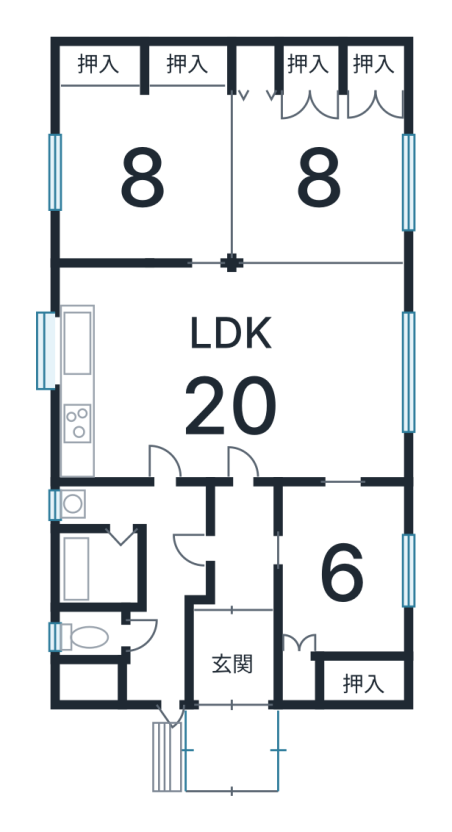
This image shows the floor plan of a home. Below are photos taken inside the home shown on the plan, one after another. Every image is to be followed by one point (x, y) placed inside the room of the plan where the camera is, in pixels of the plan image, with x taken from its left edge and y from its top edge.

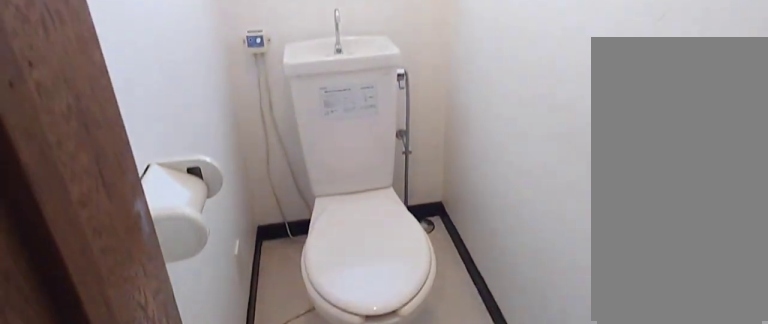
(94, 639)
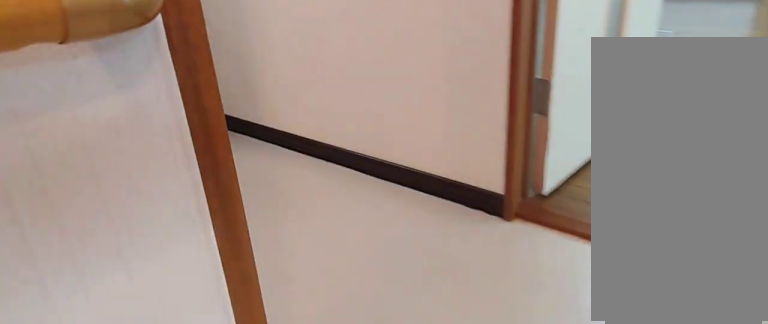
(179, 542)
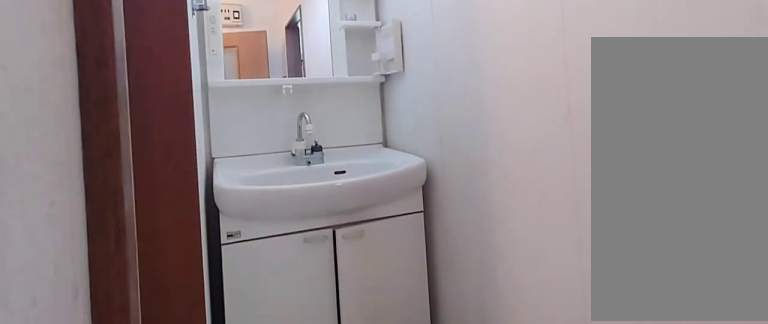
(179, 542)
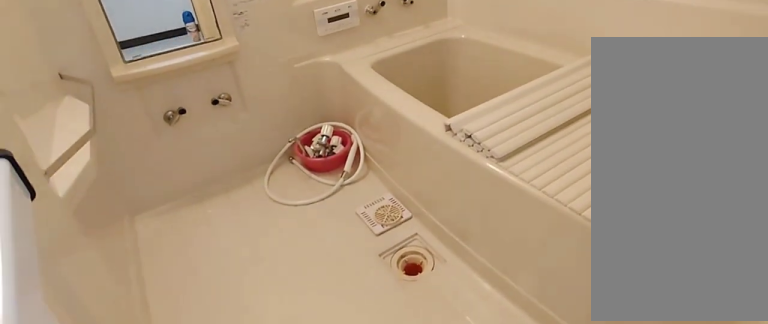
(108, 583)
